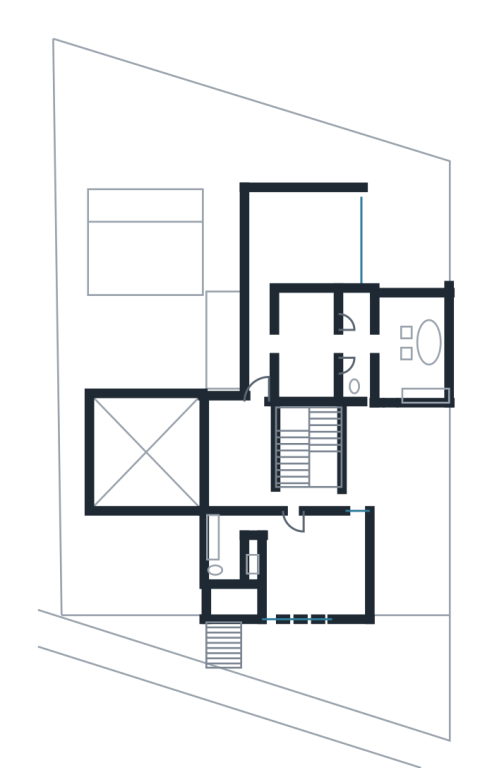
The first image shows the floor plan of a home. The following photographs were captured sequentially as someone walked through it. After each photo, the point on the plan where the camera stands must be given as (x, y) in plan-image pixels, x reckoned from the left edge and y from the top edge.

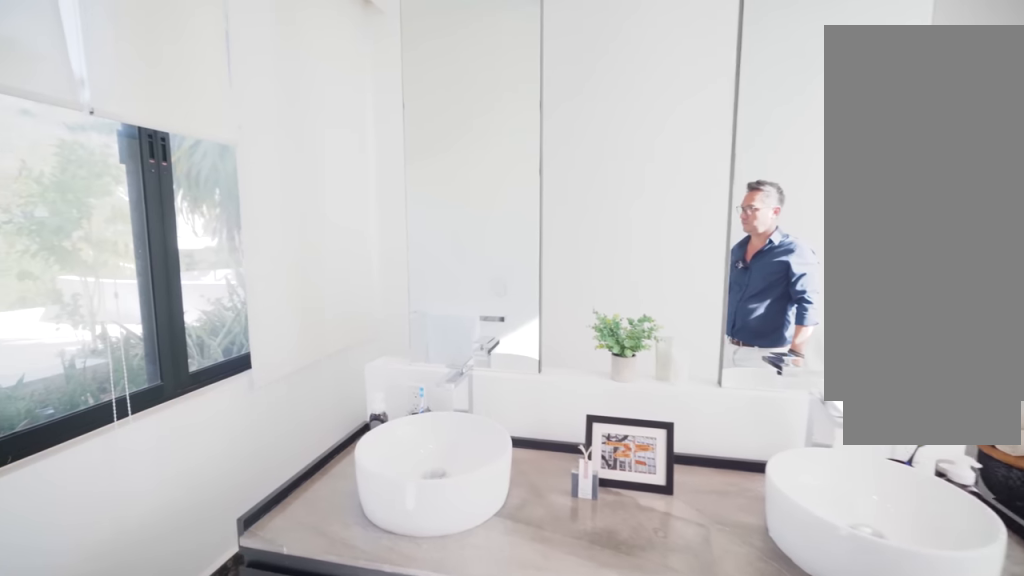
(379, 344)
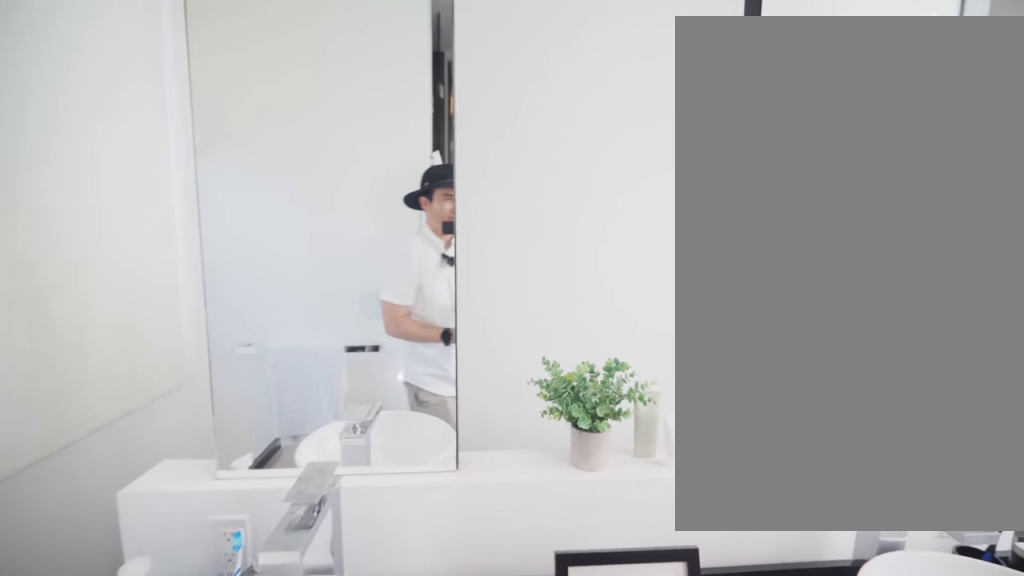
(378, 344)
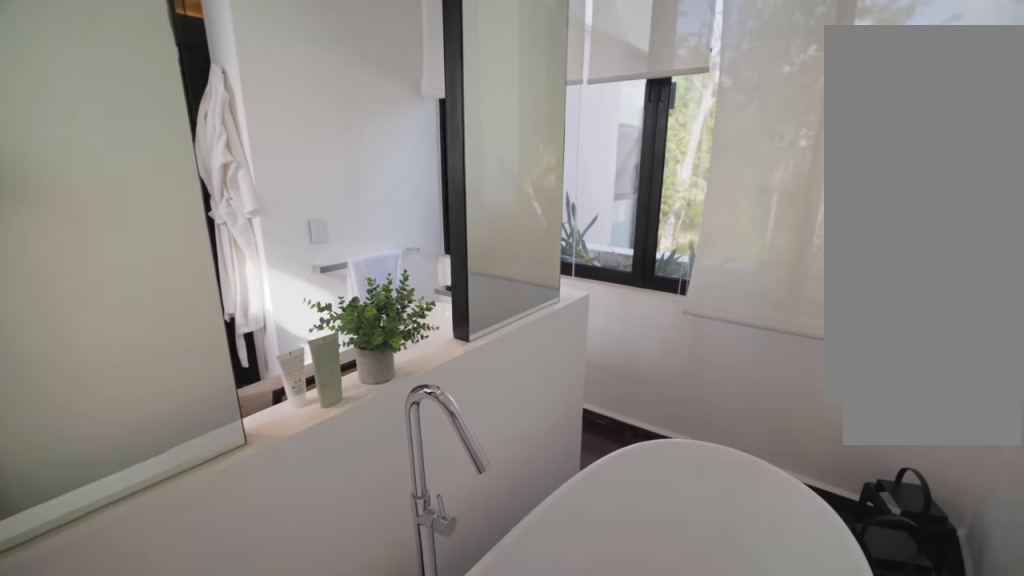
(432, 360)
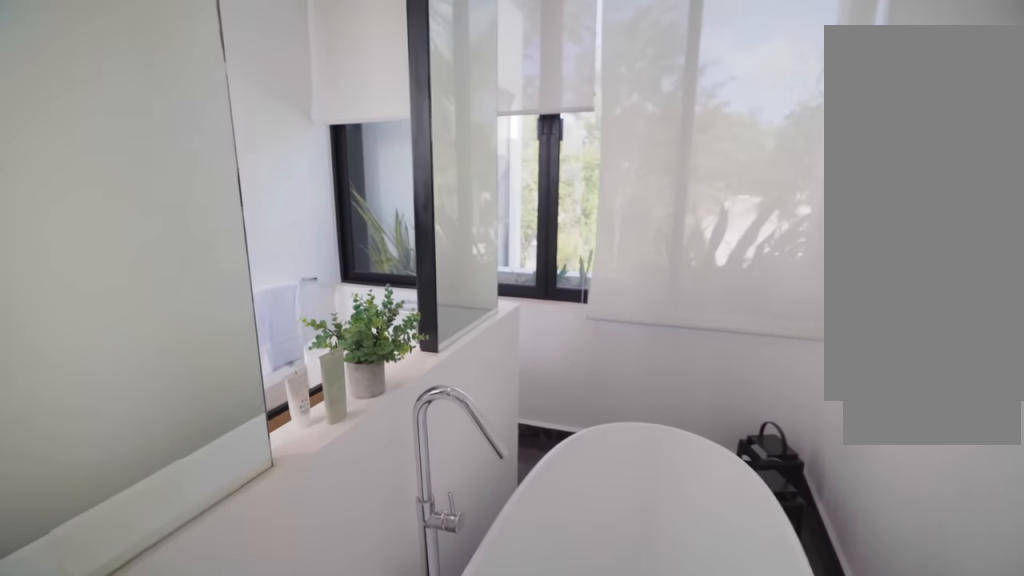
(430, 367)
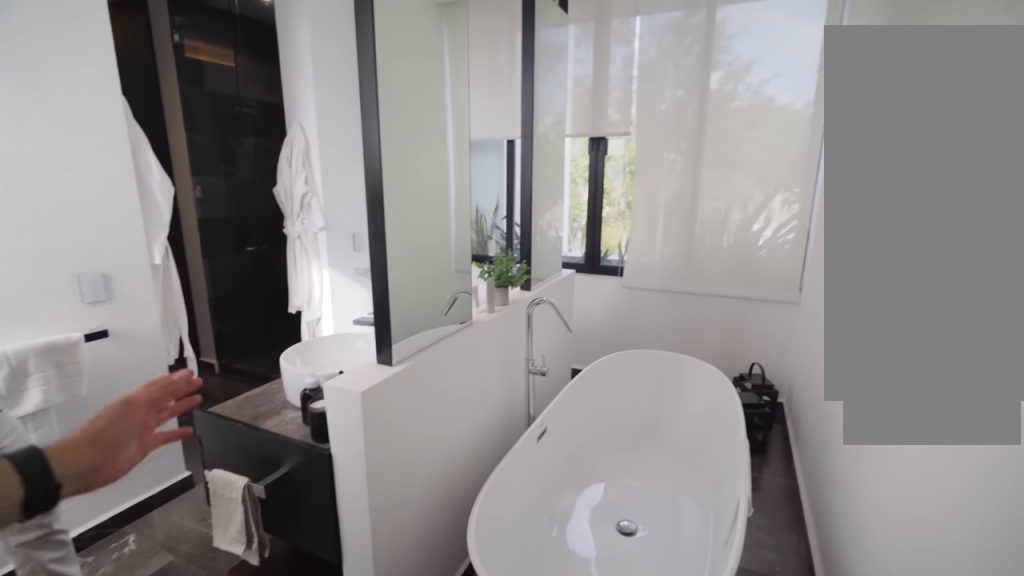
(425, 375)
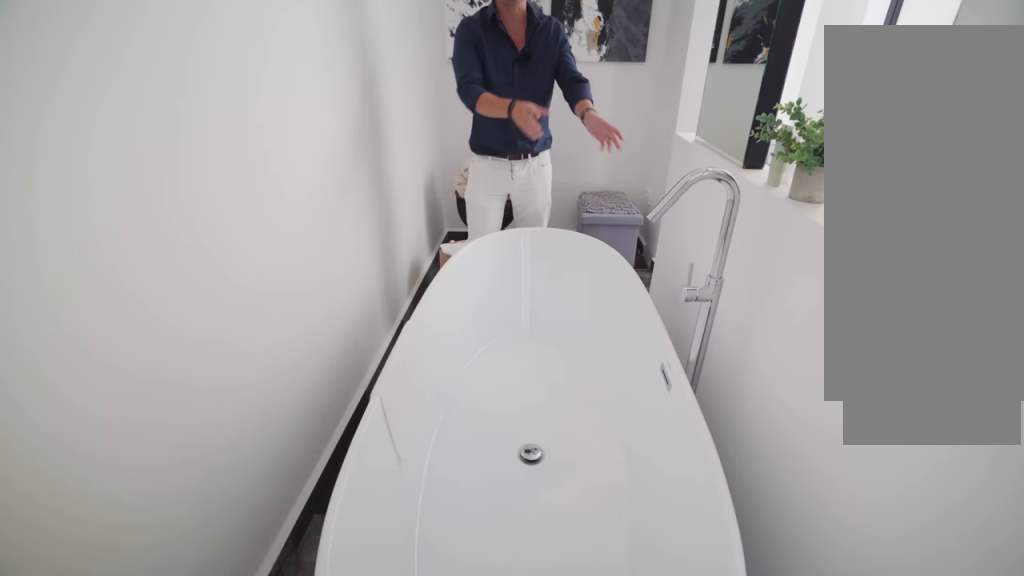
(423, 313)
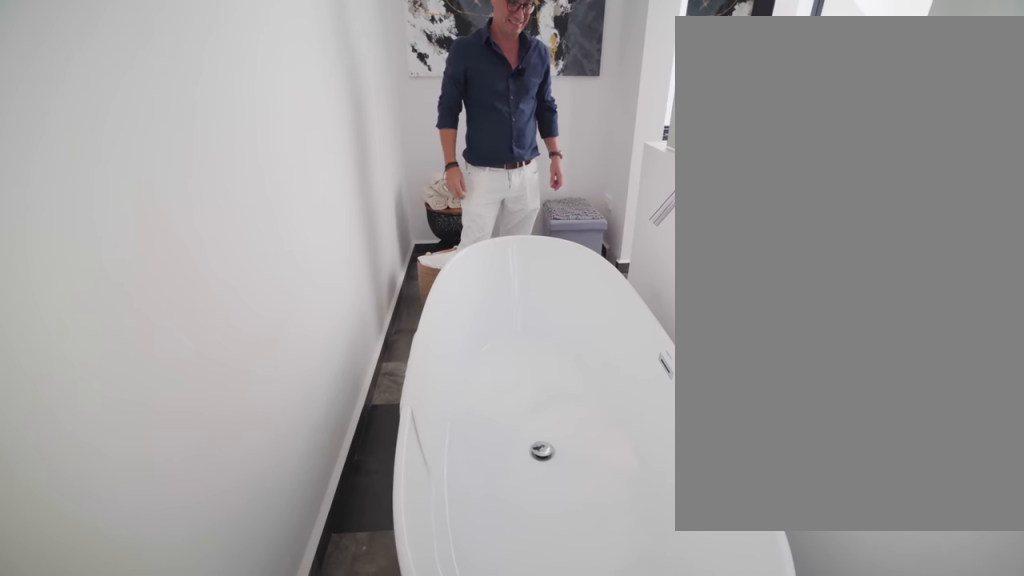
(423, 313)
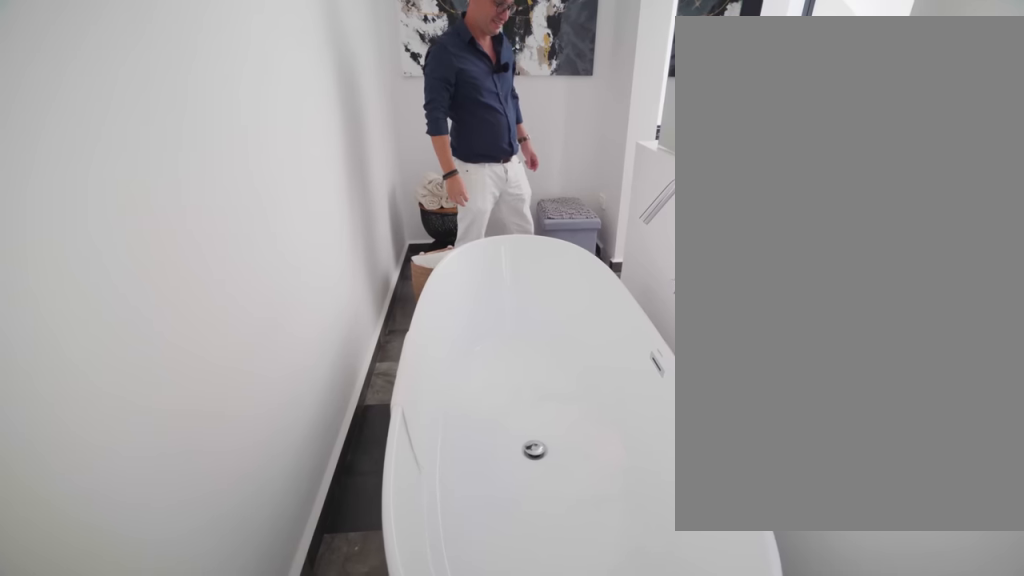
(423, 313)
